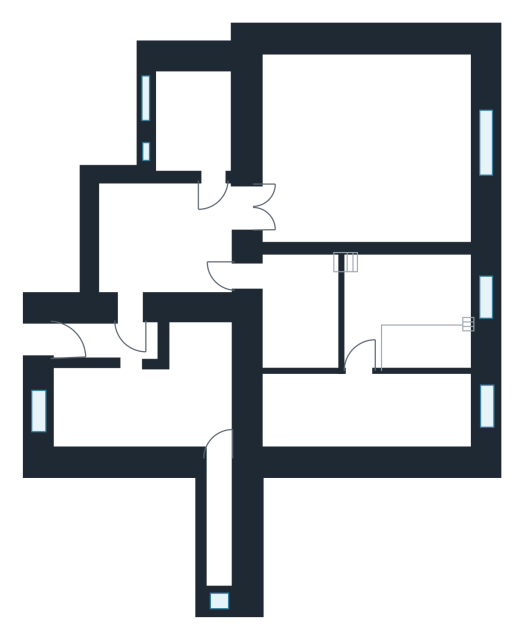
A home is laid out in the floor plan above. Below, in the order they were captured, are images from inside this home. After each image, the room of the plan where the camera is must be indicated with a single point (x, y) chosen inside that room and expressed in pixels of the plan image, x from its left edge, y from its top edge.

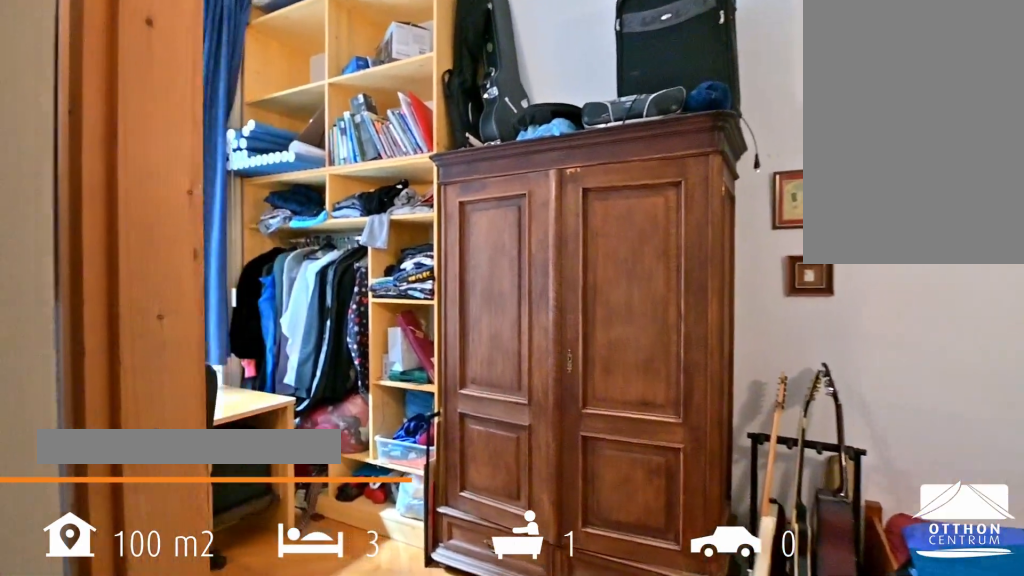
(366, 412)
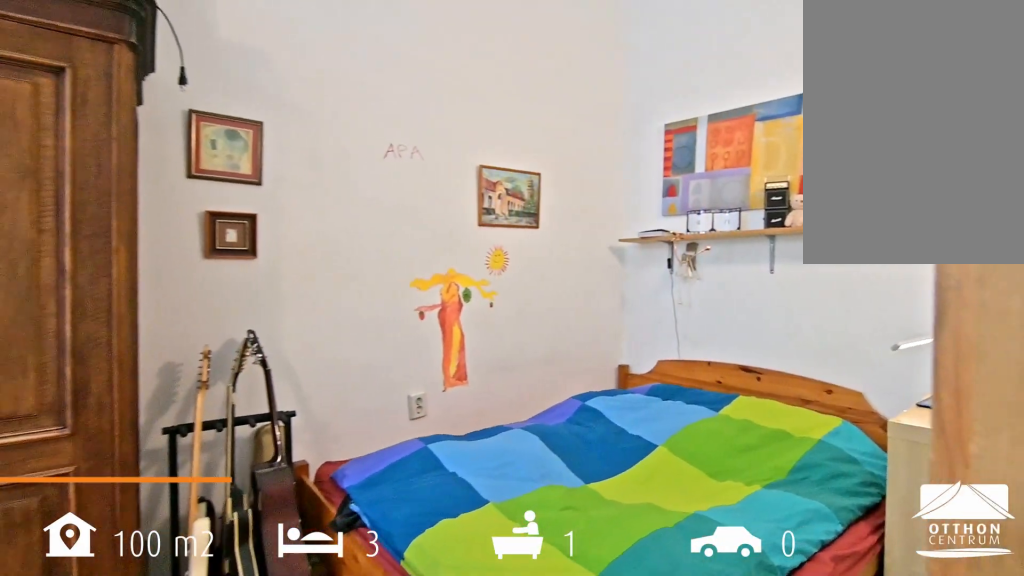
(365, 412)
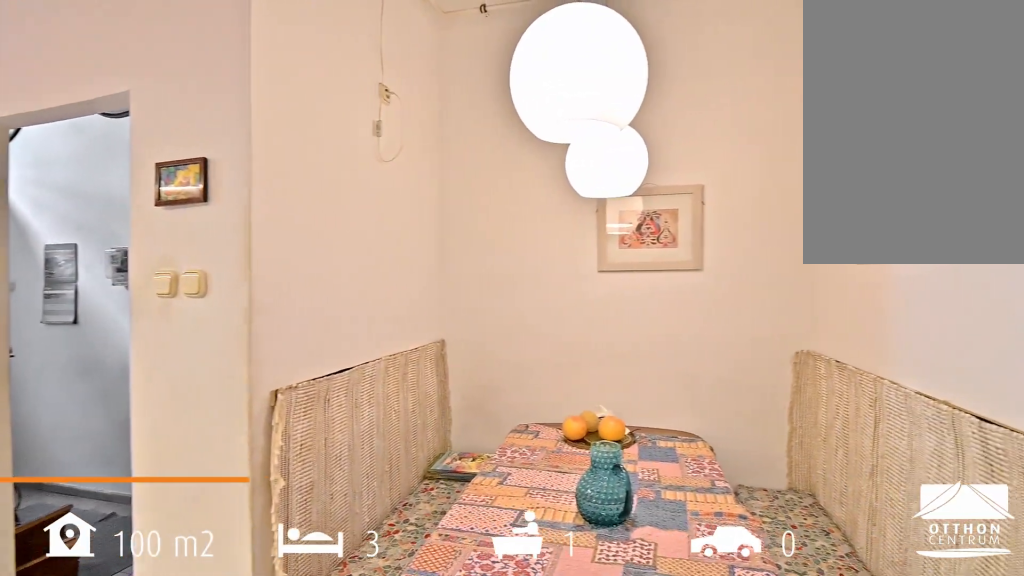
(163, 394)
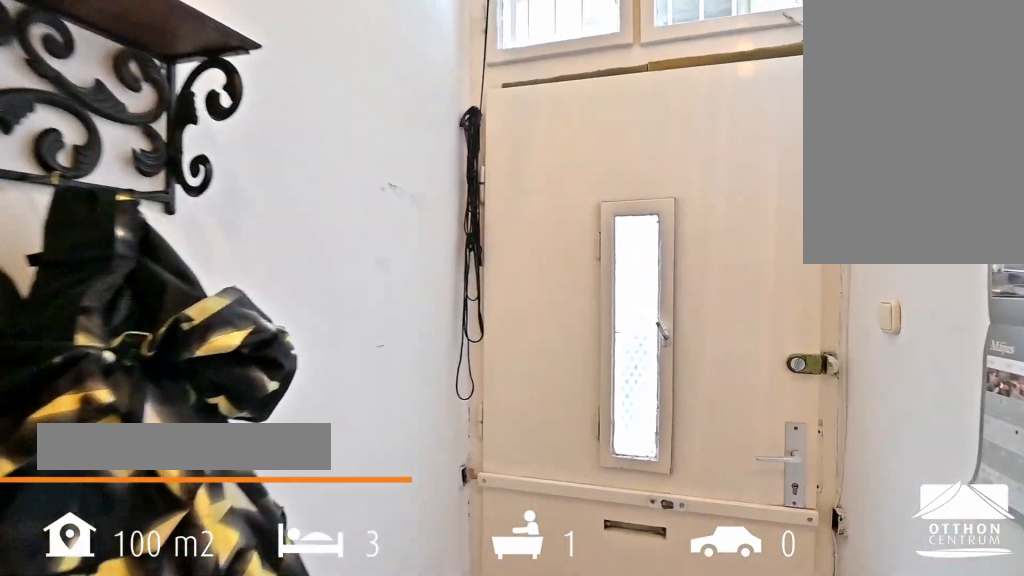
(92, 337)
